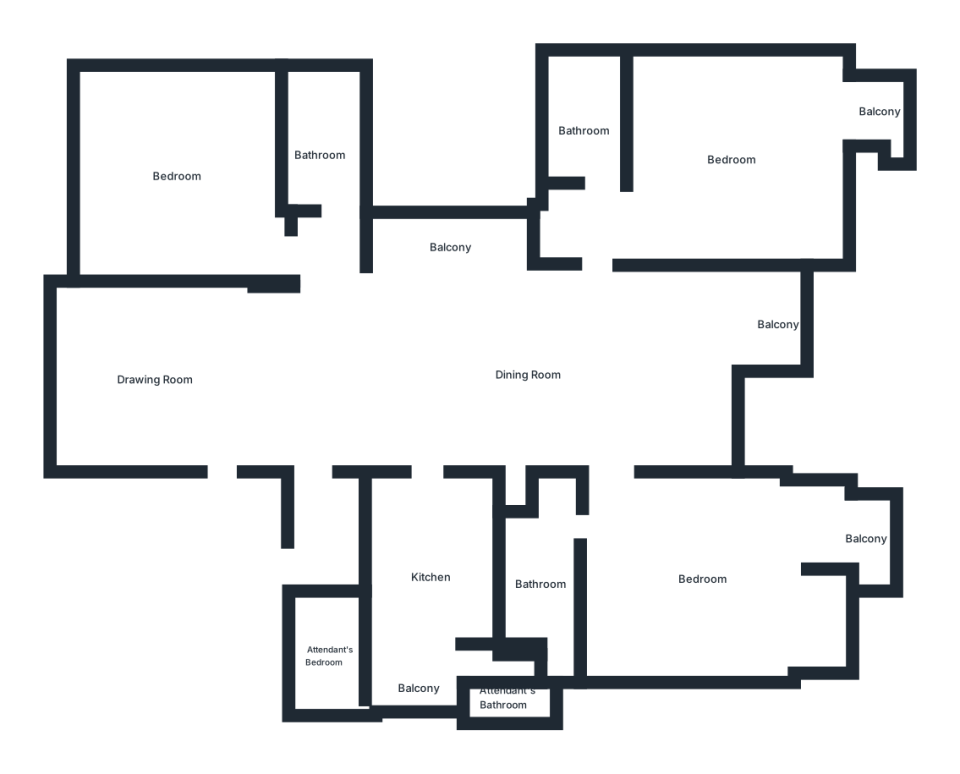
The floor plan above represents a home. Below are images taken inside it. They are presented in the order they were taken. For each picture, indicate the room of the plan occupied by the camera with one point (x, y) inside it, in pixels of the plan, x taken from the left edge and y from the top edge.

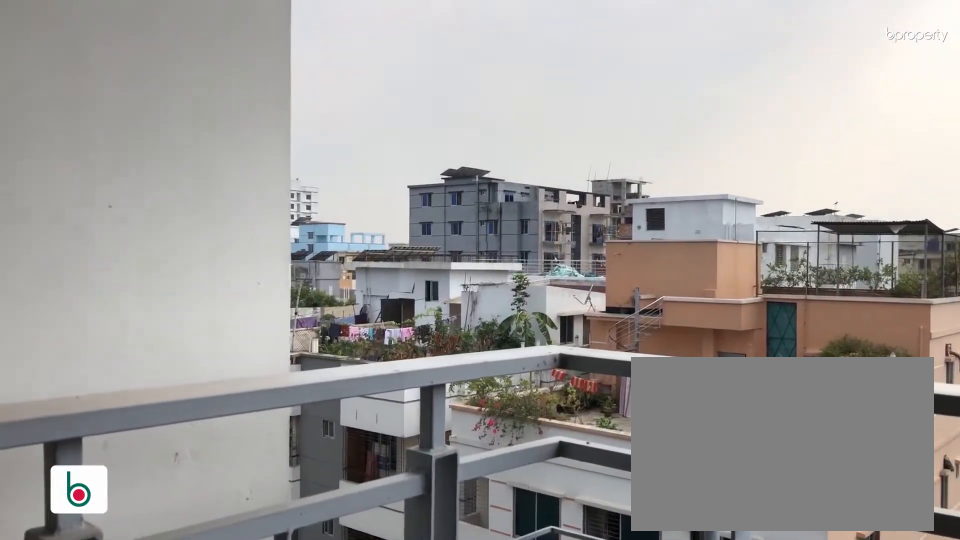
(865, 530)
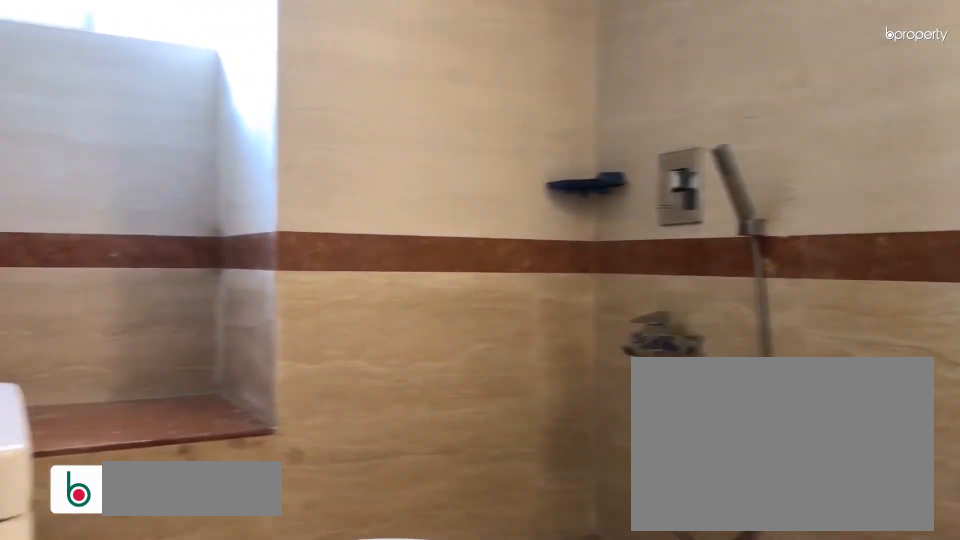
(541, 579)
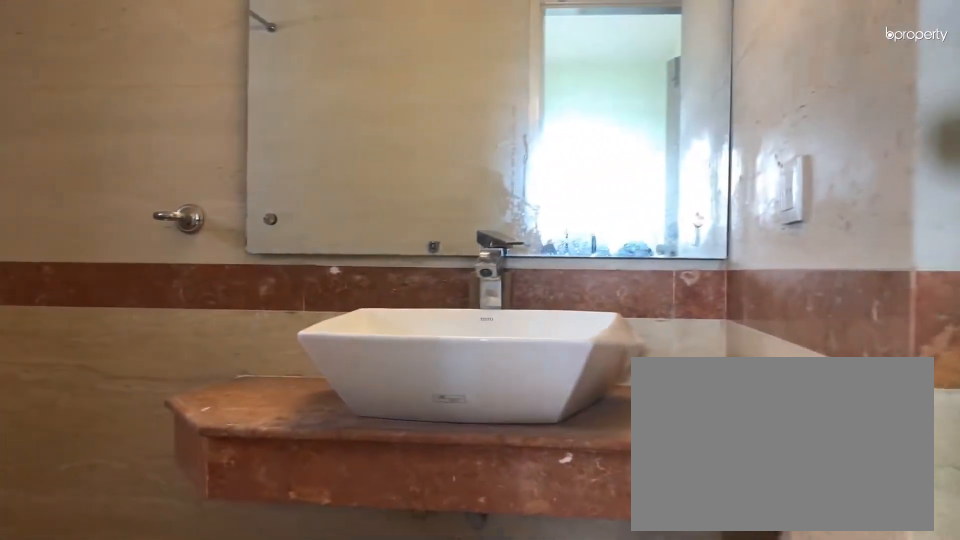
(543, 580)
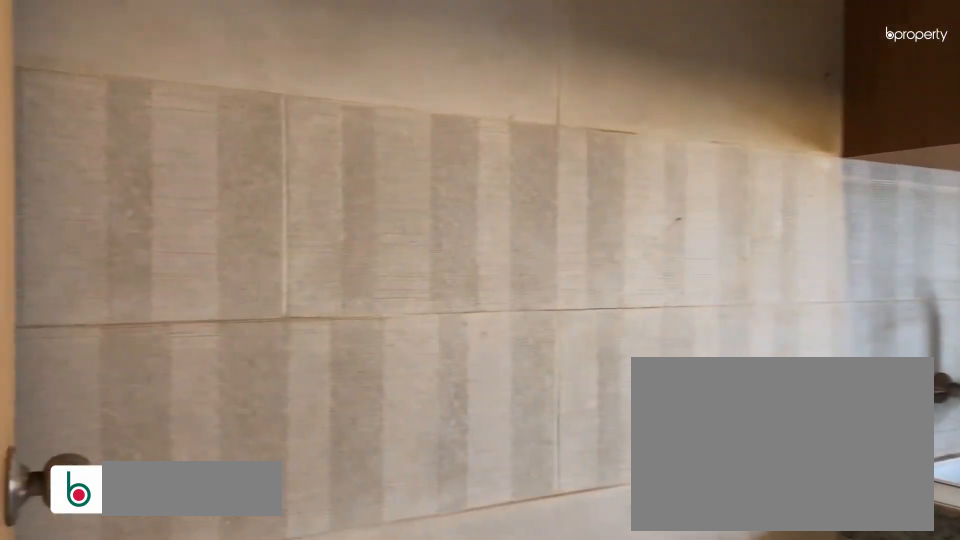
(429, 581)
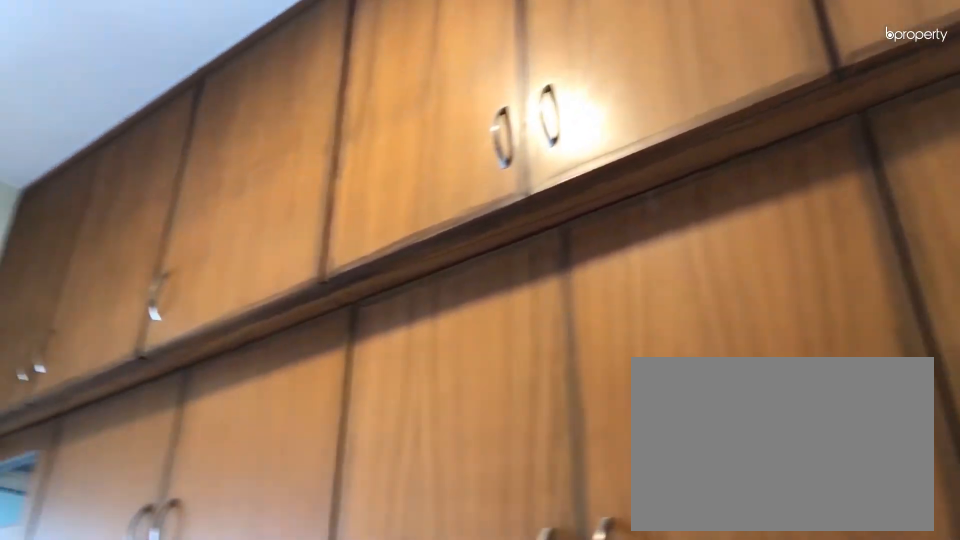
(429, 581)
